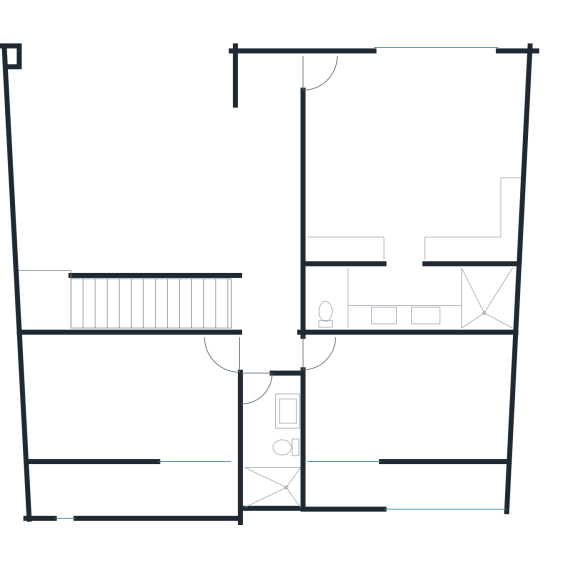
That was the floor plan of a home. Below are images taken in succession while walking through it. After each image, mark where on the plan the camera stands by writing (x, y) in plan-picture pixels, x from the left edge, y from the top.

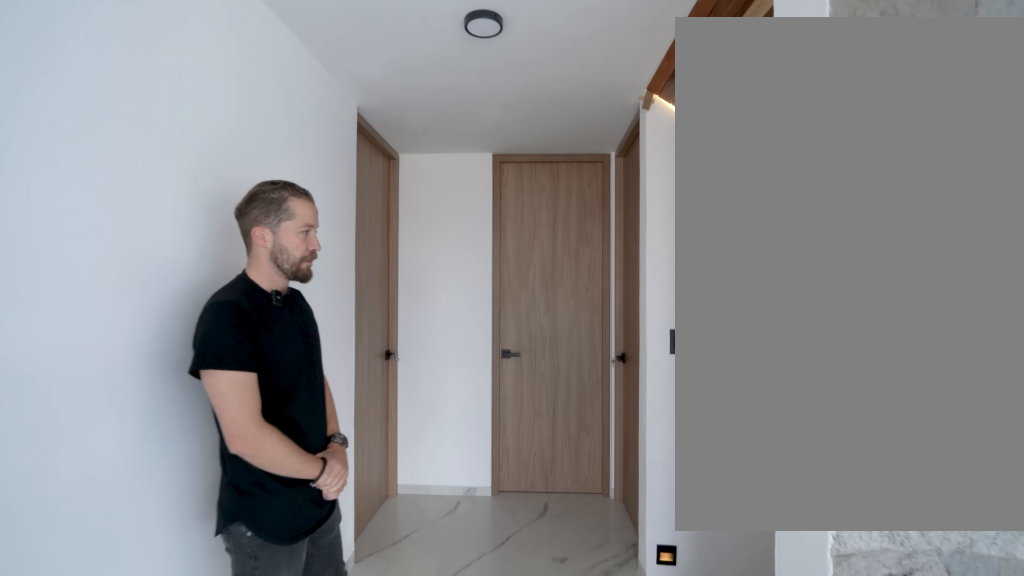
(271, 263)
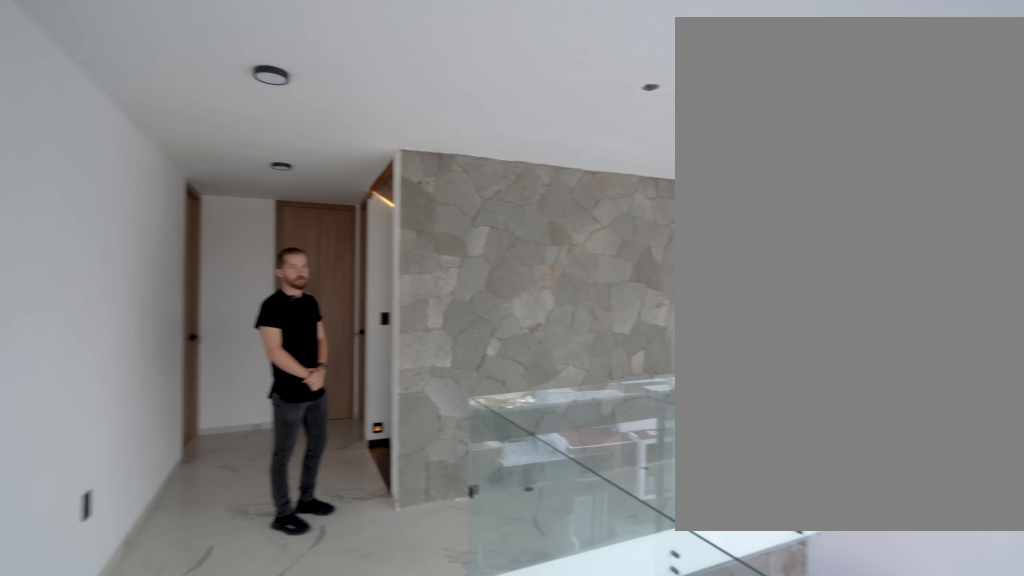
(268, 197)
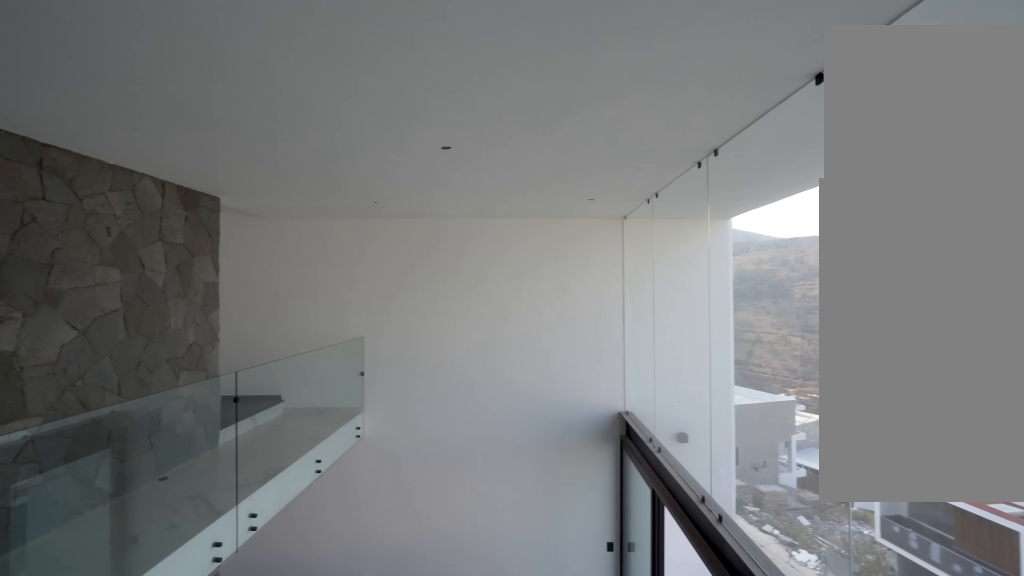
(246, 138)
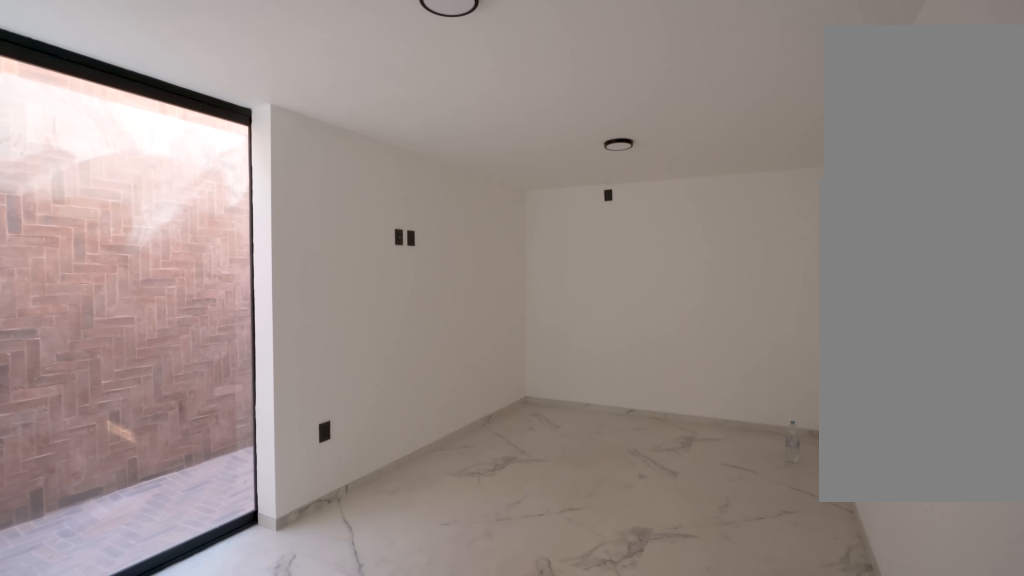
(232, 345)
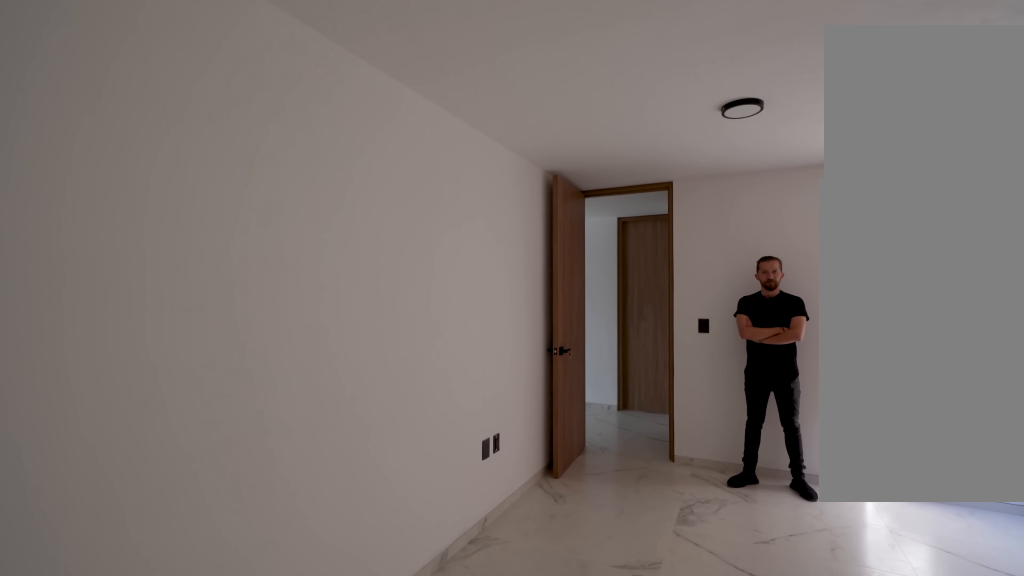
(74, 431)
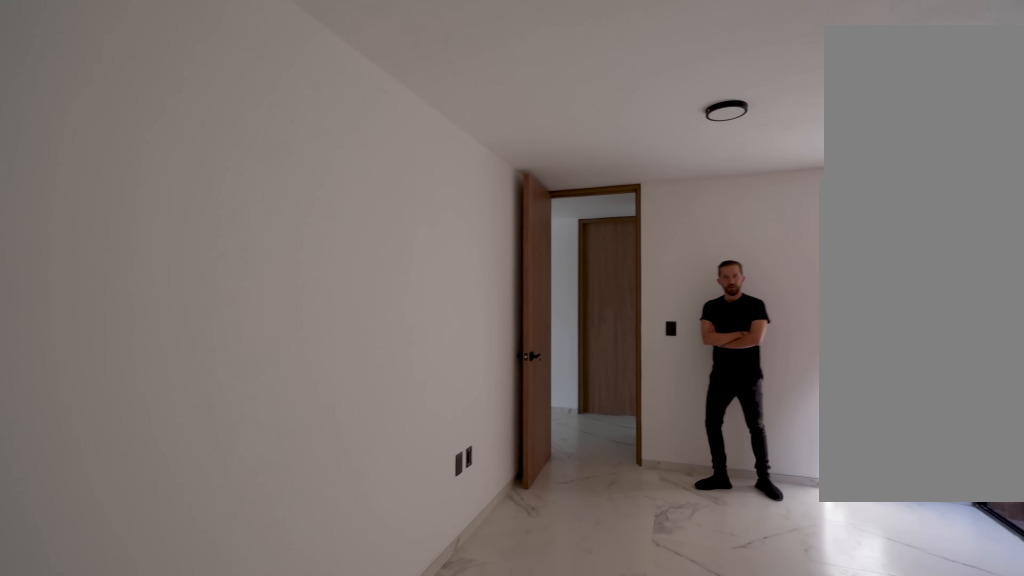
(74, 431)
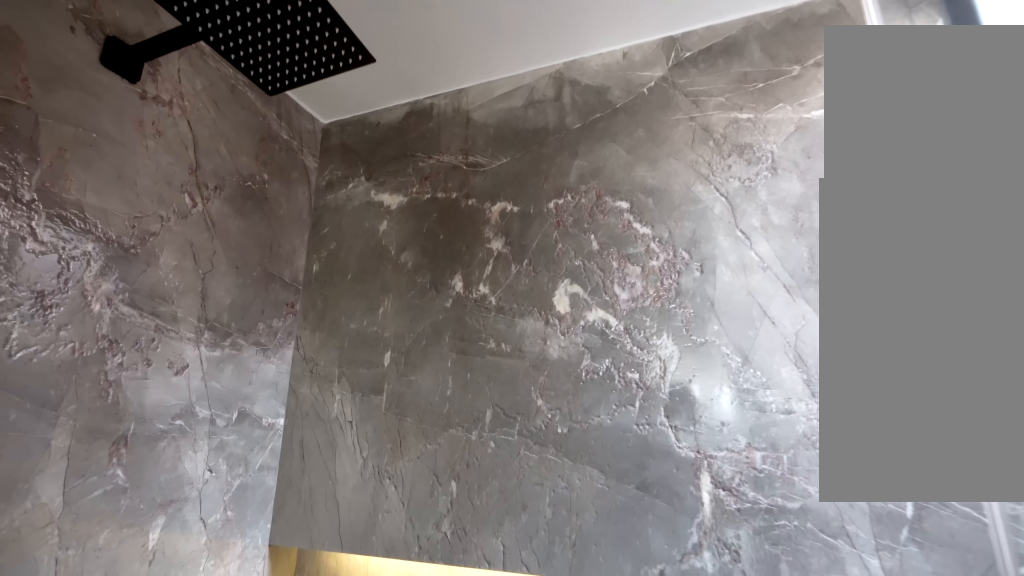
(265, 483)
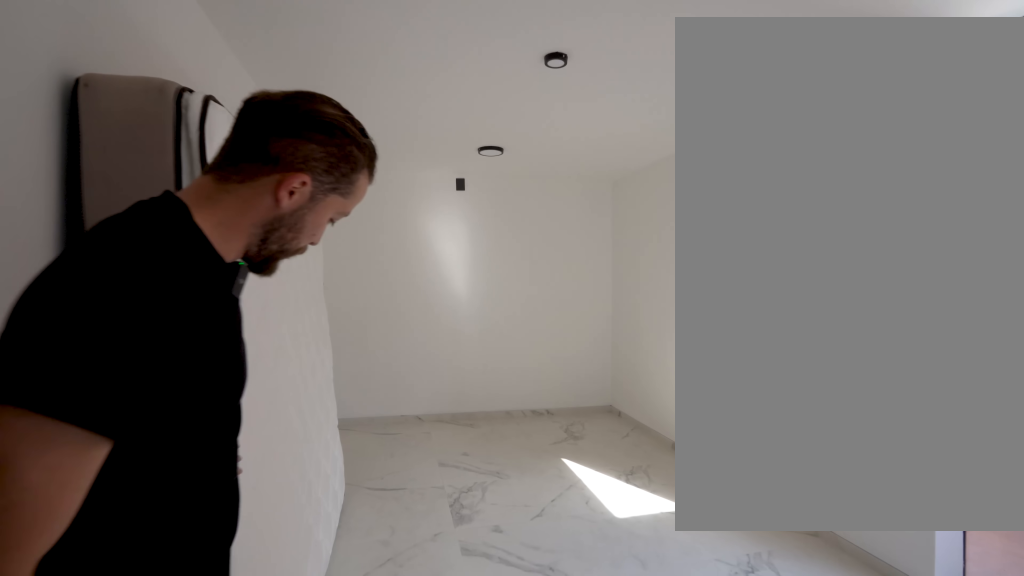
(295, 348)
